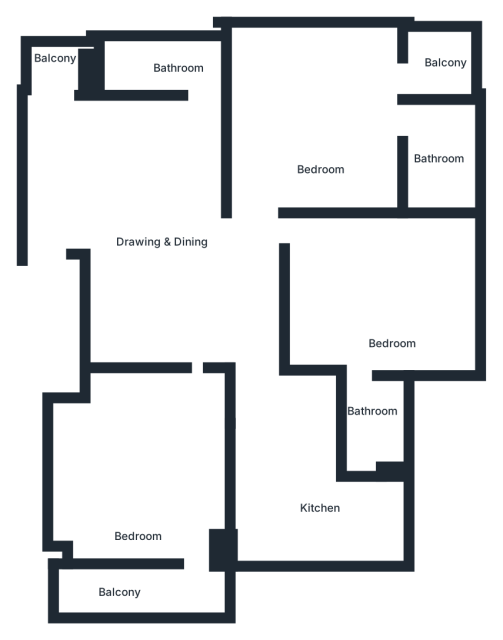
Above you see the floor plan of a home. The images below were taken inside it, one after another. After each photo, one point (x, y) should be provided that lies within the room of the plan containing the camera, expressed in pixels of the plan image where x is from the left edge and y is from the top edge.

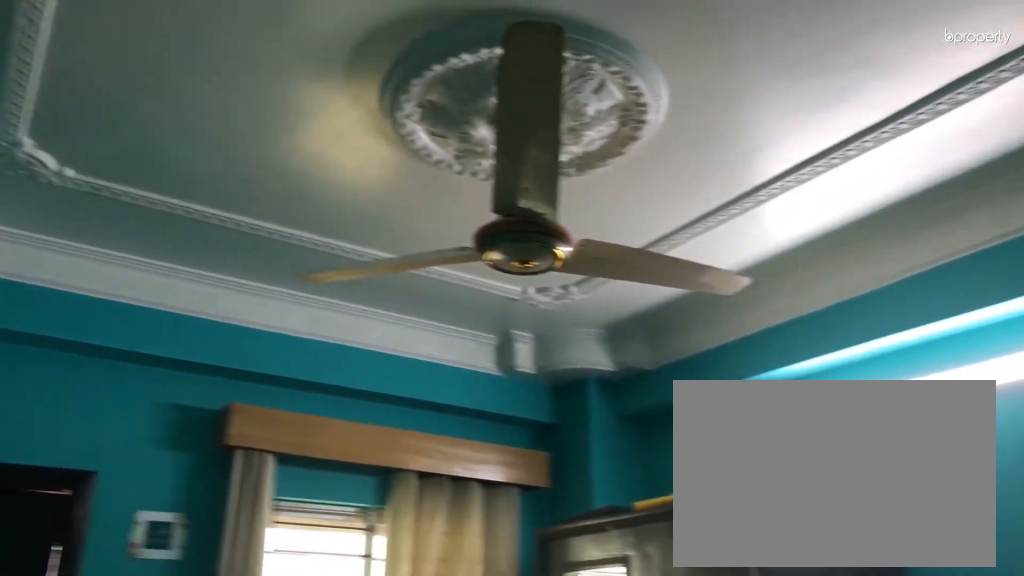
(152, 480)
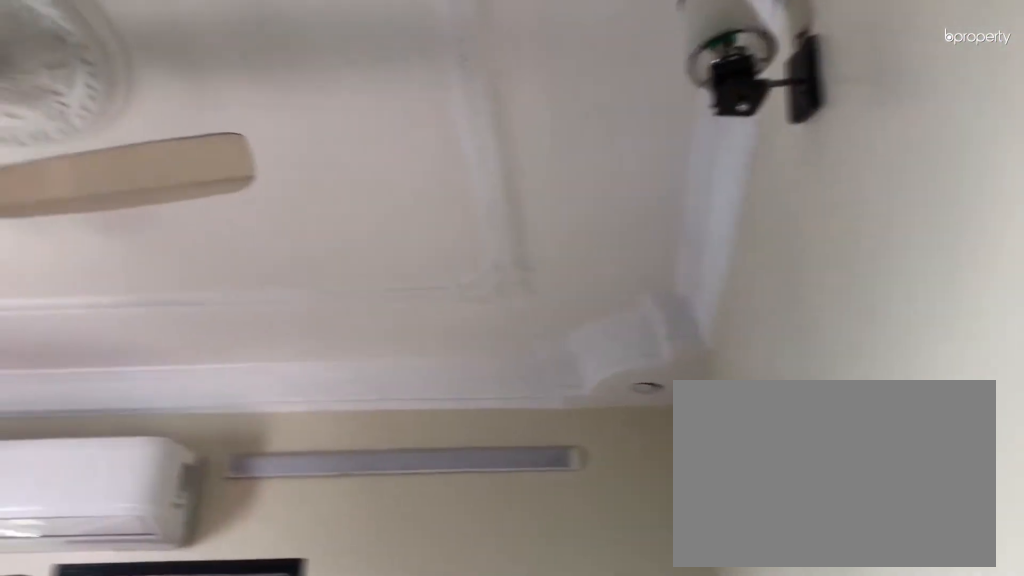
(322, 126)
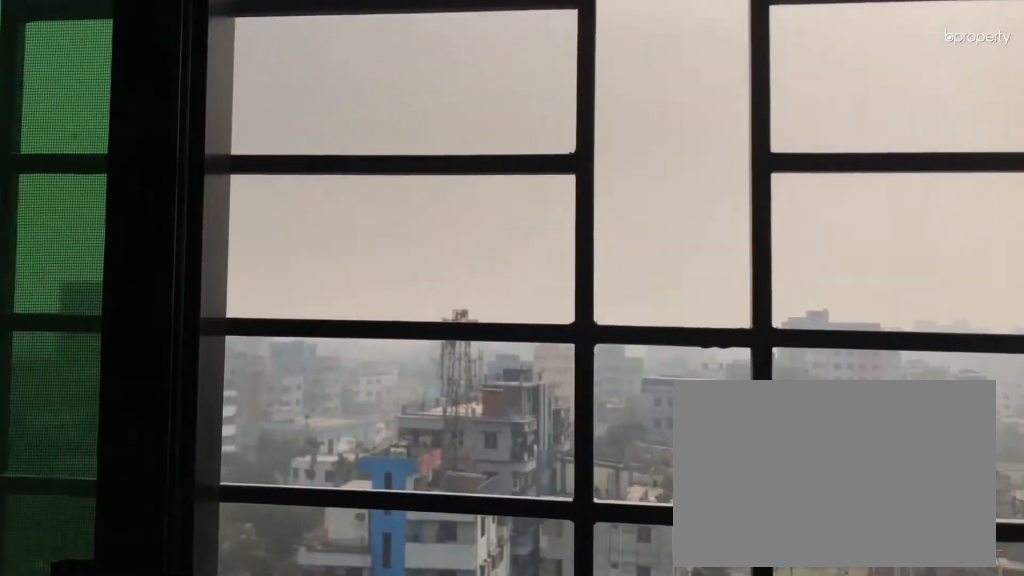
(447, 66)
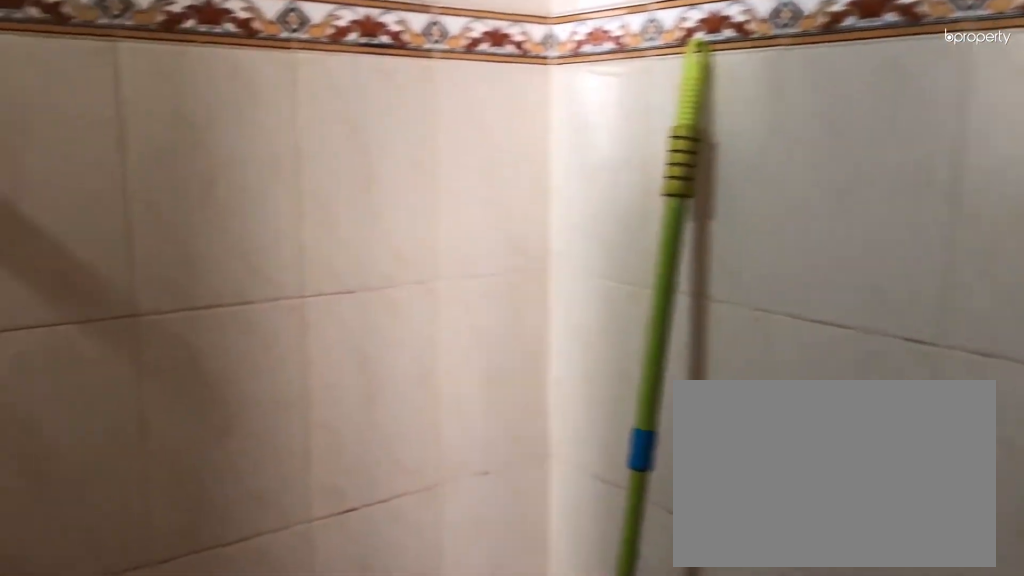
(439, 153)
